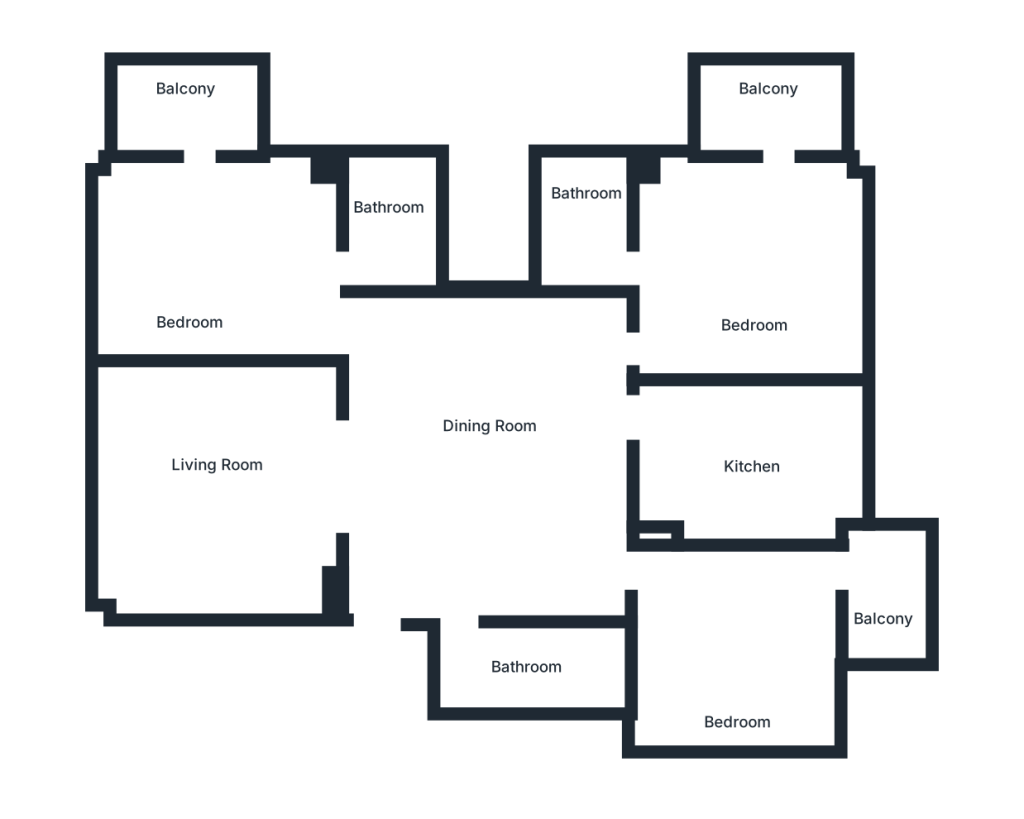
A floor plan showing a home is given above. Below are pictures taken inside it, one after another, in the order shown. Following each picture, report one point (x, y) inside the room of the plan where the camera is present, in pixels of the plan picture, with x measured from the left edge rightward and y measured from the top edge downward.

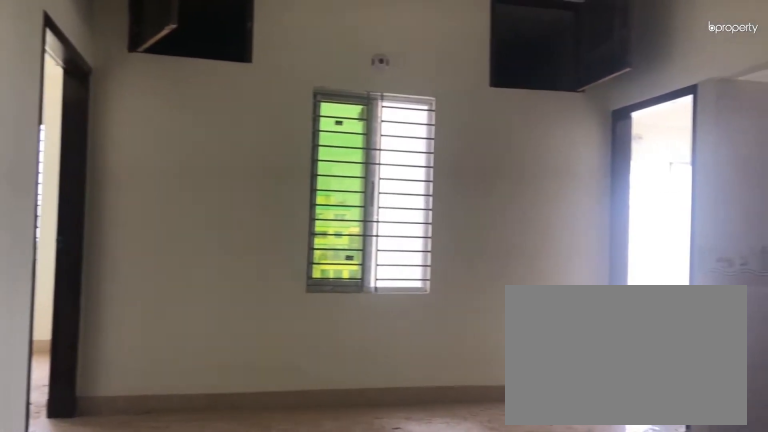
(497, 458)
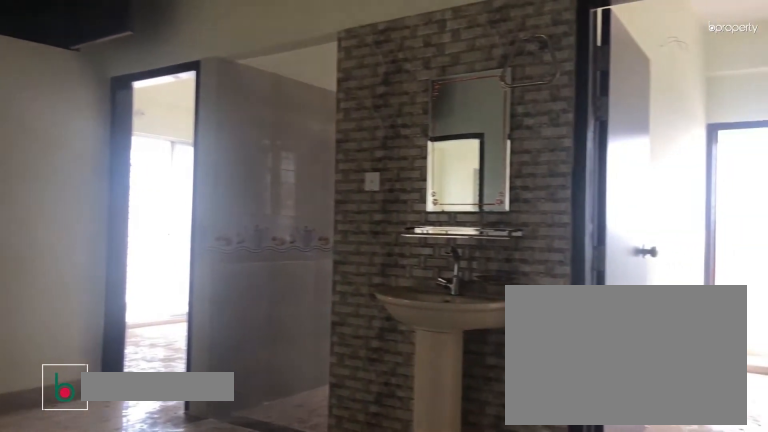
(497, 458)
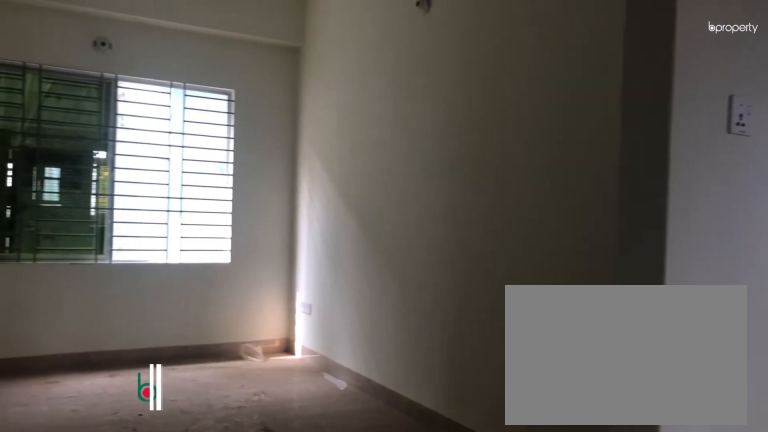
(221, 493)
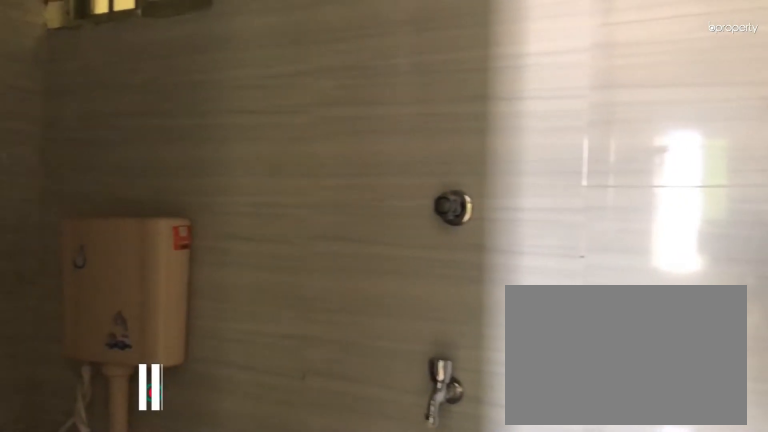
(519, 666)
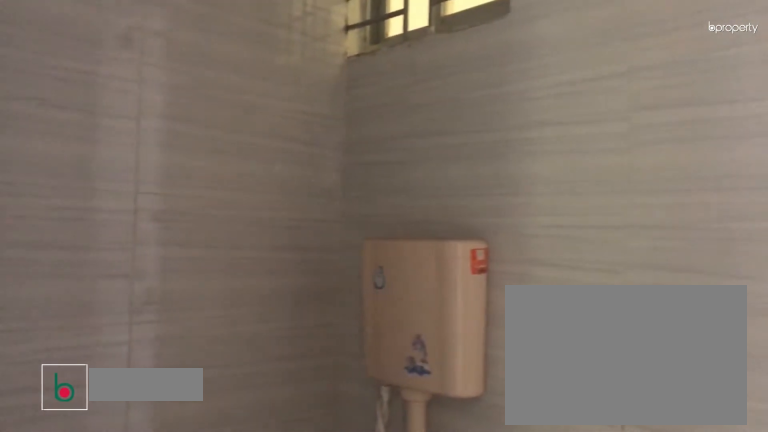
(519, 666)
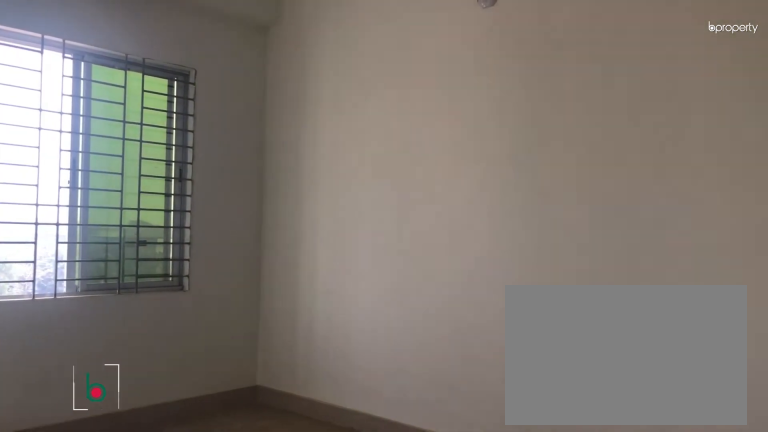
(738, 671)
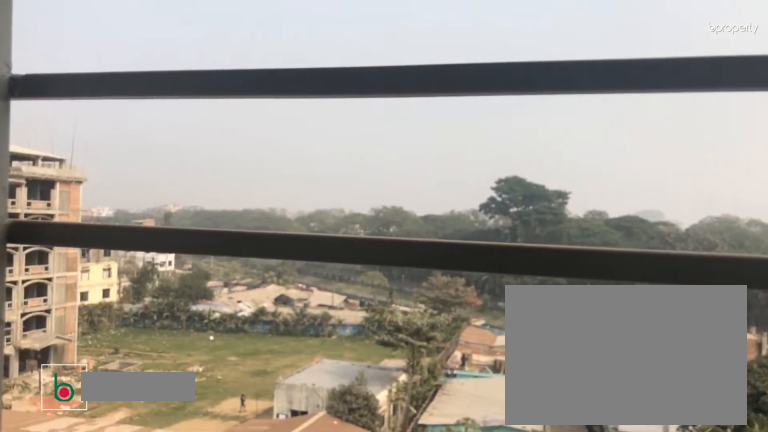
(883, 615)
